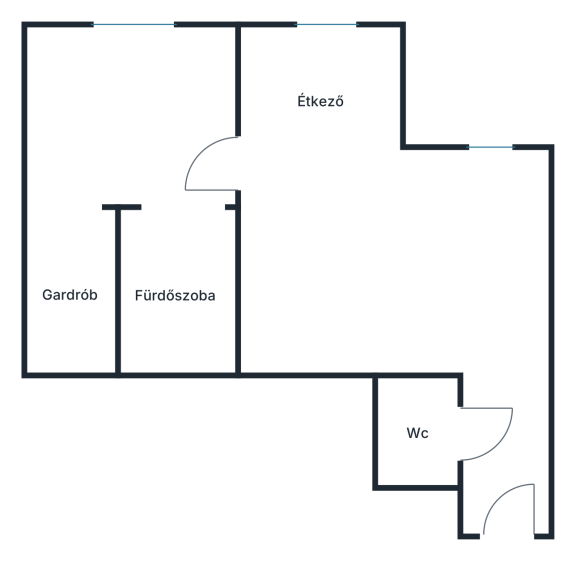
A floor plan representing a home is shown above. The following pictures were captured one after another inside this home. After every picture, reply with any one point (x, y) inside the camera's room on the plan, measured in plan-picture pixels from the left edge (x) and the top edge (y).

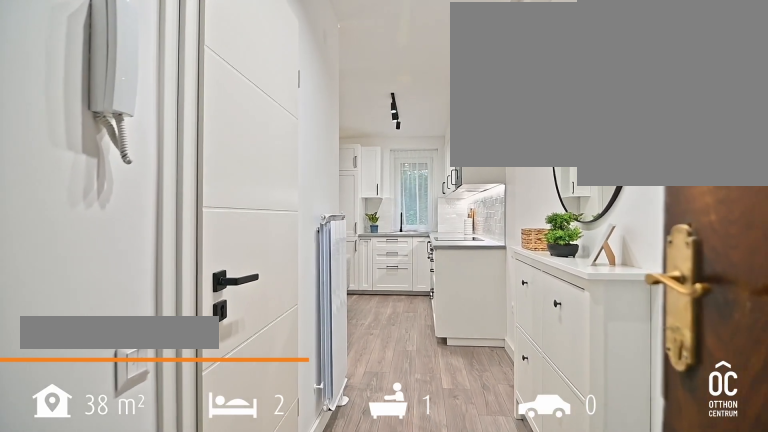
(501, 430)
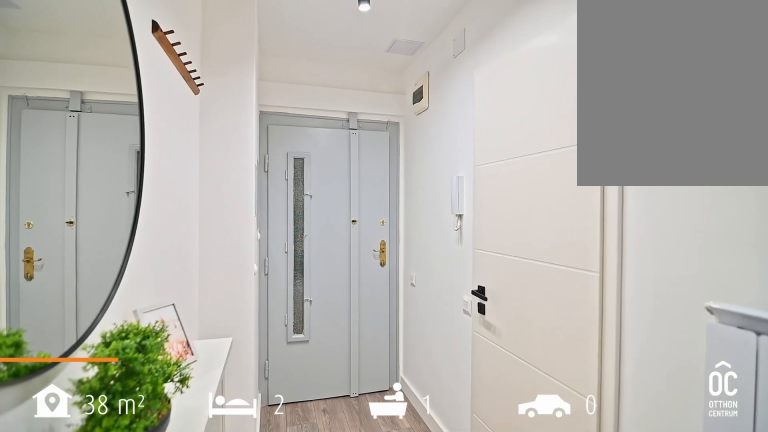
(501, 430)
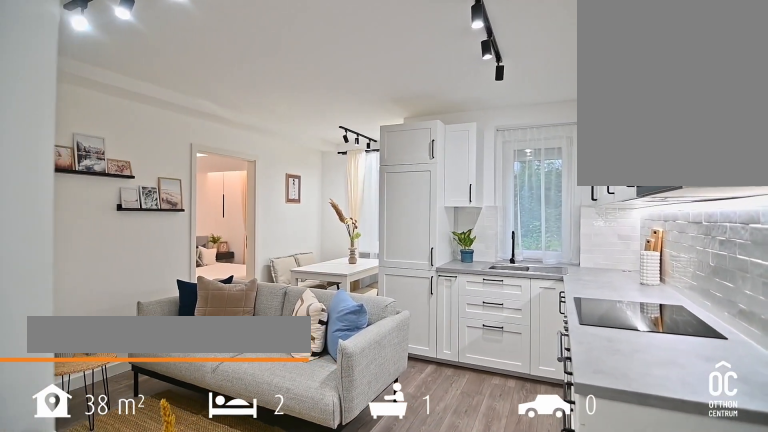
(351, 258)
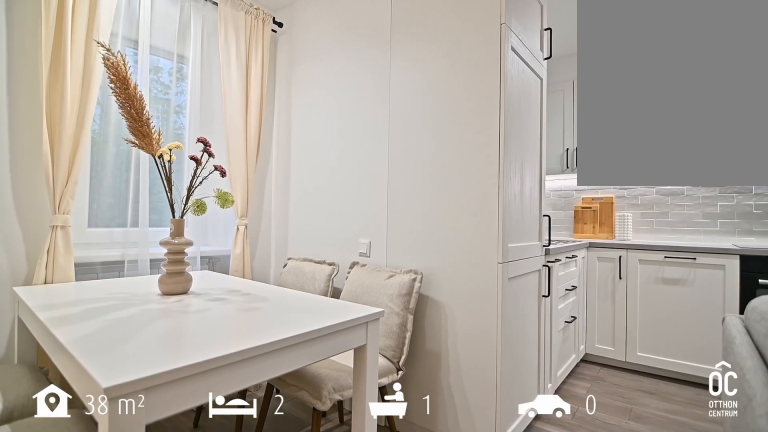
(322, 102)
